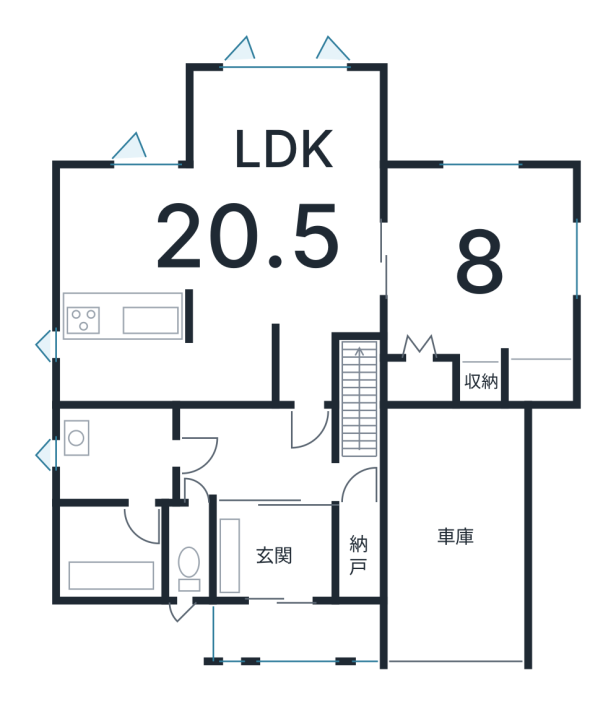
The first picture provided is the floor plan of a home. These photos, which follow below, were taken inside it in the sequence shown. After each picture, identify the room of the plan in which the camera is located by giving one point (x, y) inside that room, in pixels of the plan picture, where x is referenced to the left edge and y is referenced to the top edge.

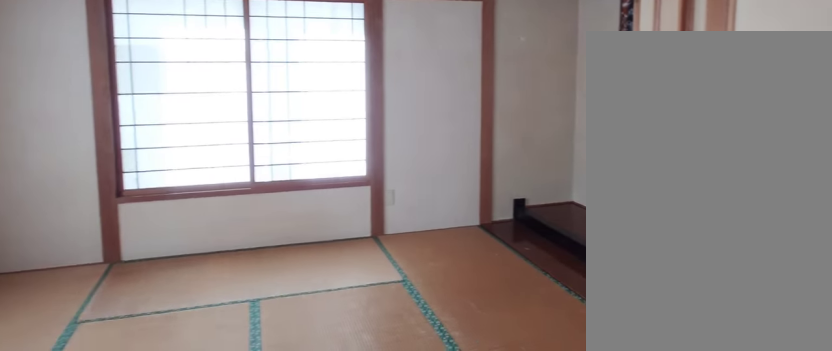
(483, 263)
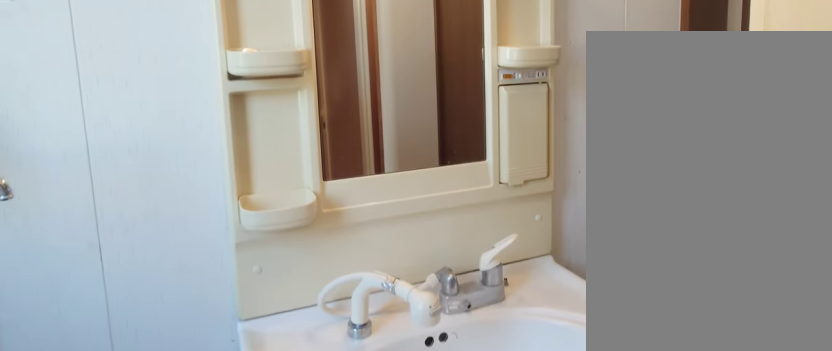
(118, 451)
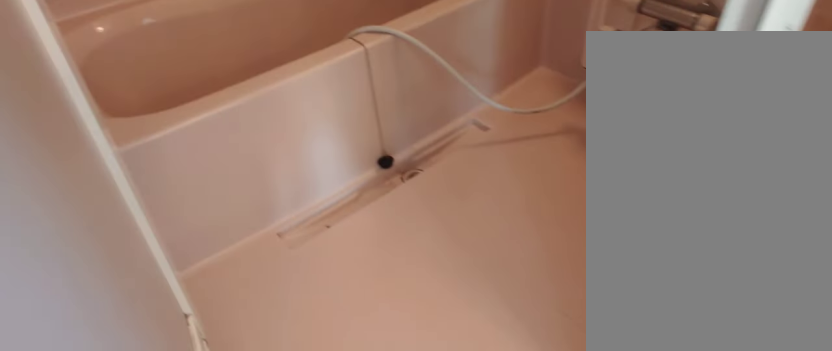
(103, 553)
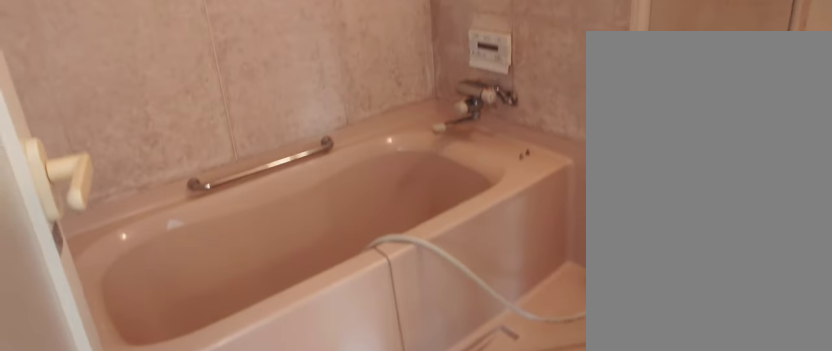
(103, 553)
